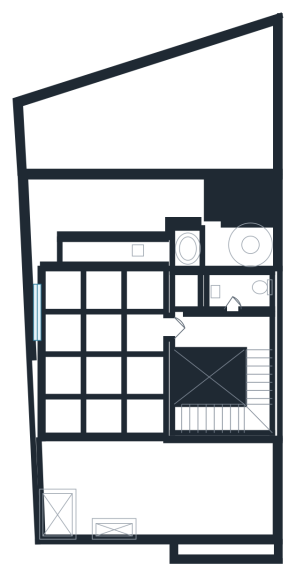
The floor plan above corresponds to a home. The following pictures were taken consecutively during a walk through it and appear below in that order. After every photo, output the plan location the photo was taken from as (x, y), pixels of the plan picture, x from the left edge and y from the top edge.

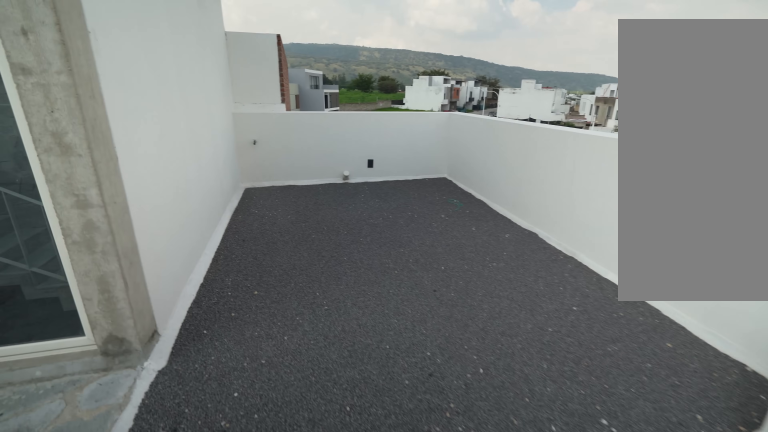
(53, 454)
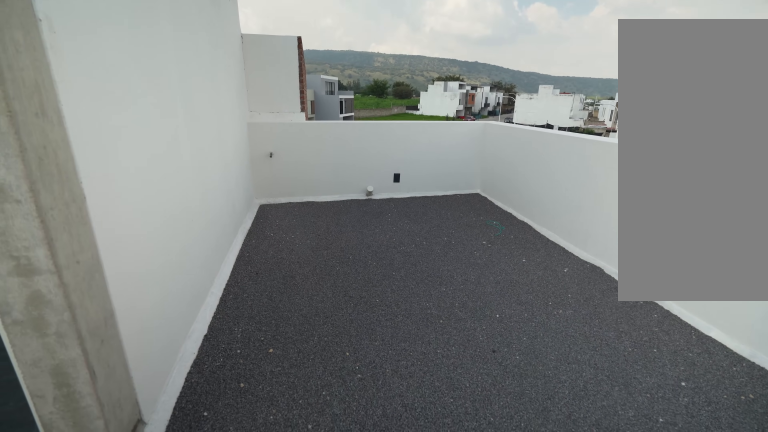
(113, 446)
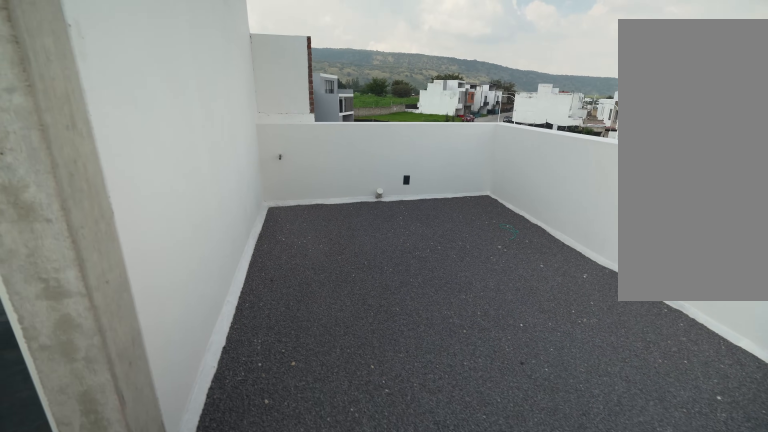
(124, 446)
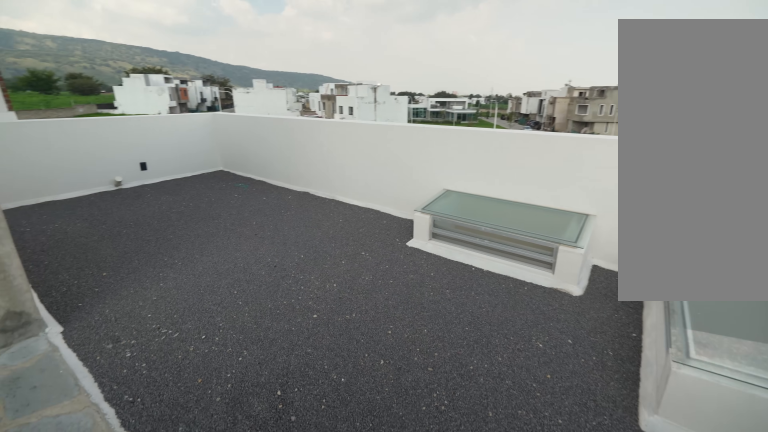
(66, 428)
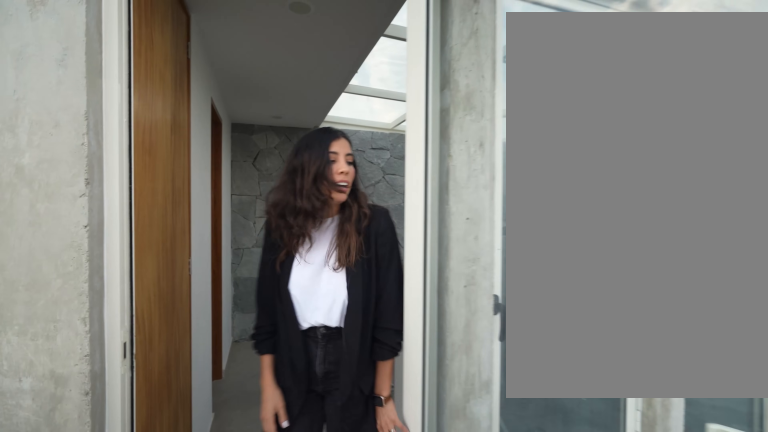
(140, 330)
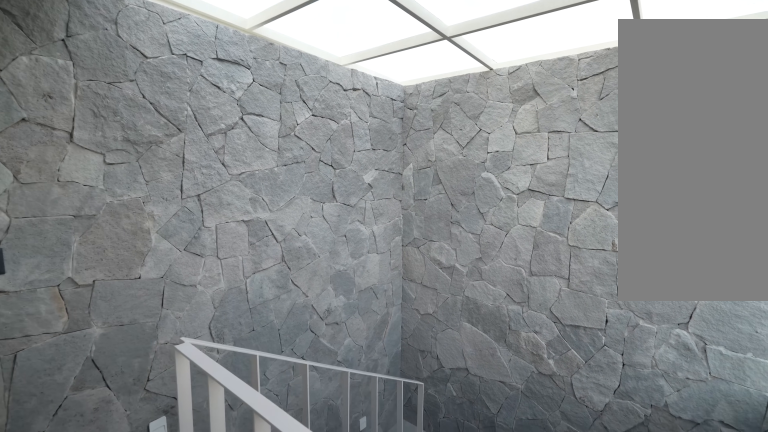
(188, 331)
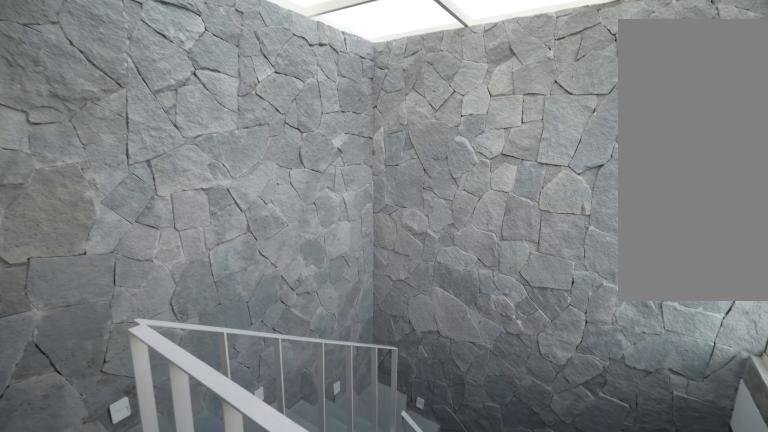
(198, 330)
